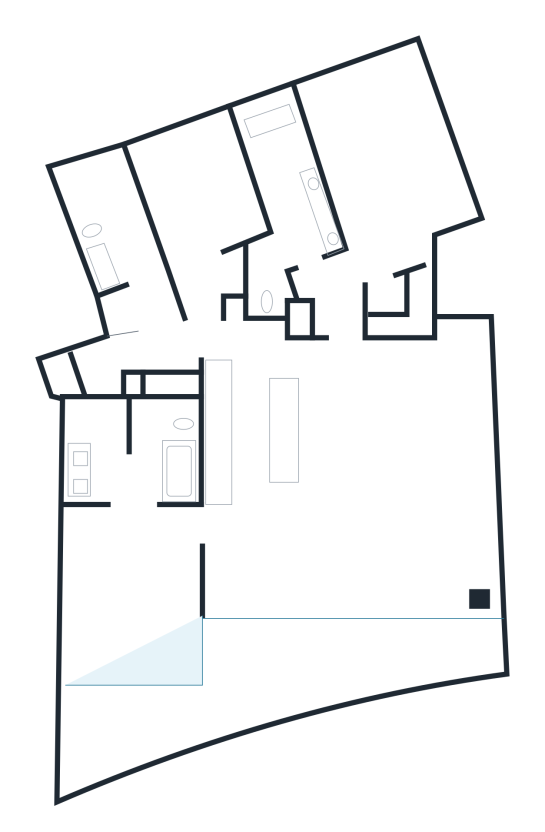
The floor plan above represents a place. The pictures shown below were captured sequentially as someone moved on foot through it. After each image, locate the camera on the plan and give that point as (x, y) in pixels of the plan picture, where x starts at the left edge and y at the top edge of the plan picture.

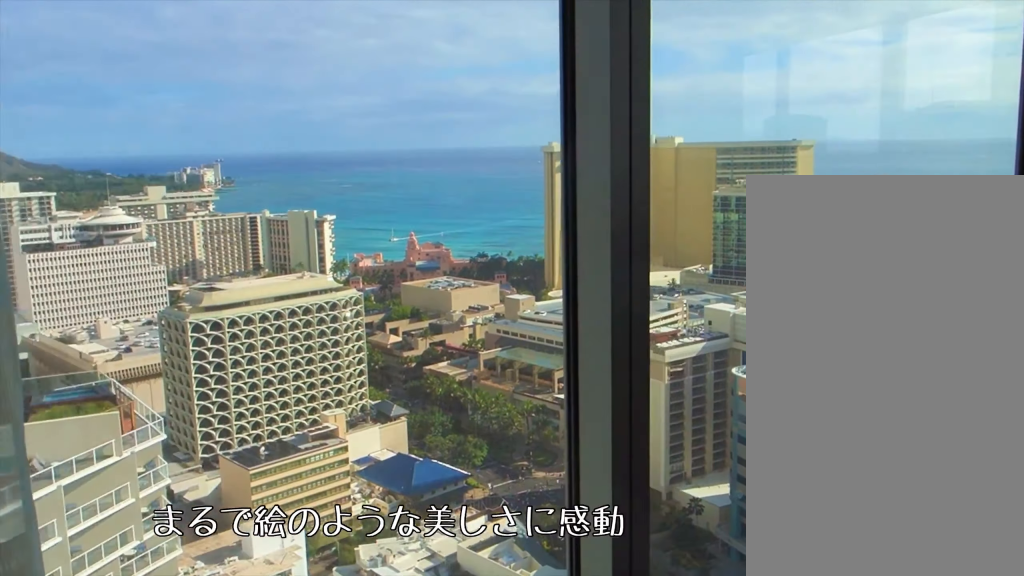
(418, 374)
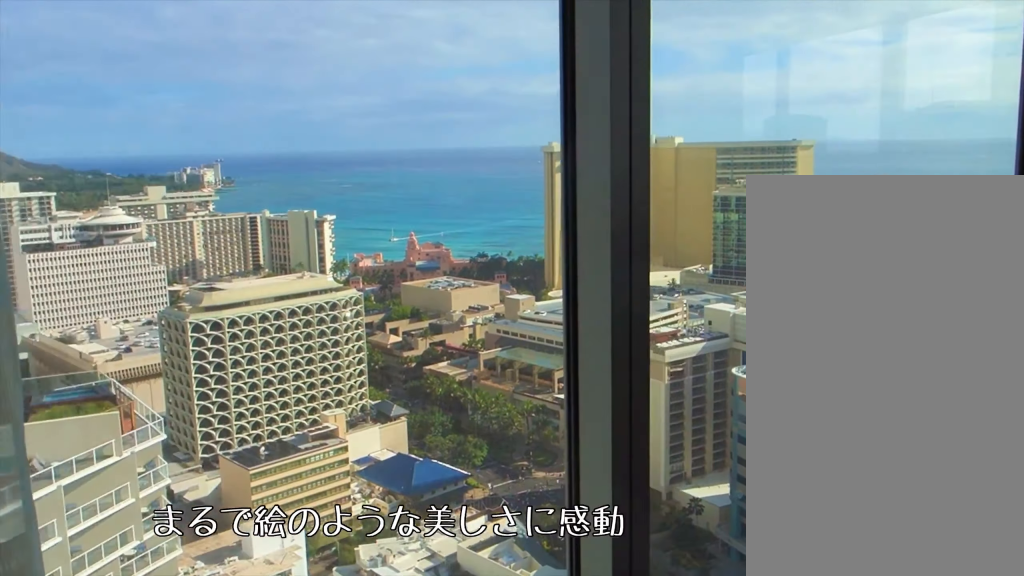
(418, 374)
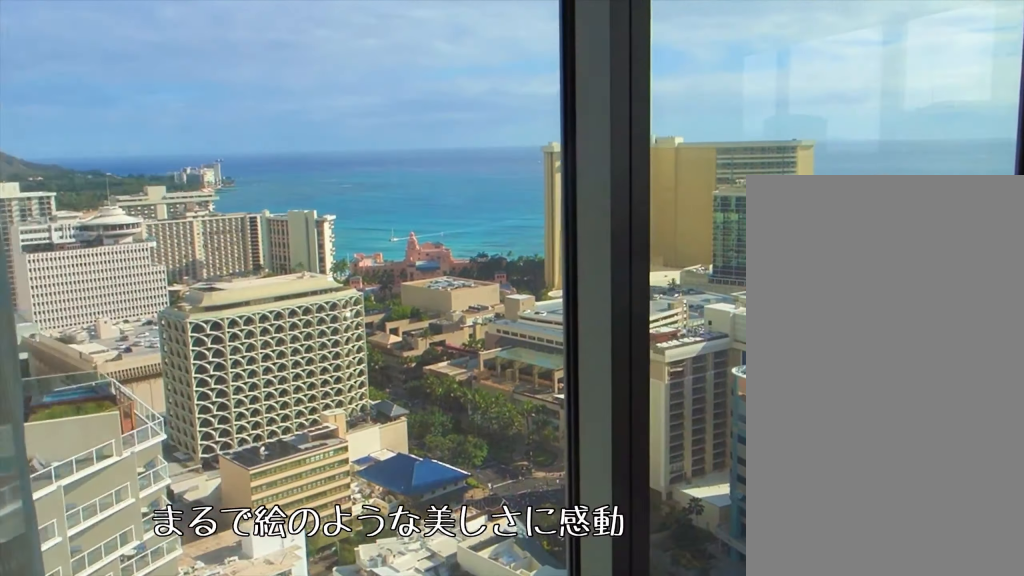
(418, 376)
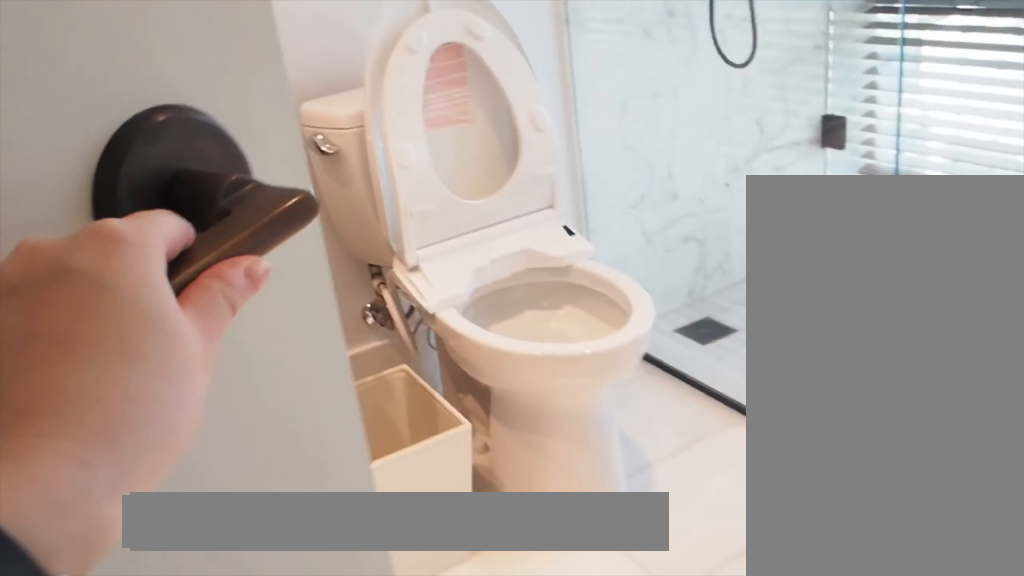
(124, 236)
